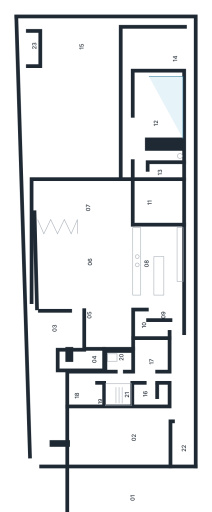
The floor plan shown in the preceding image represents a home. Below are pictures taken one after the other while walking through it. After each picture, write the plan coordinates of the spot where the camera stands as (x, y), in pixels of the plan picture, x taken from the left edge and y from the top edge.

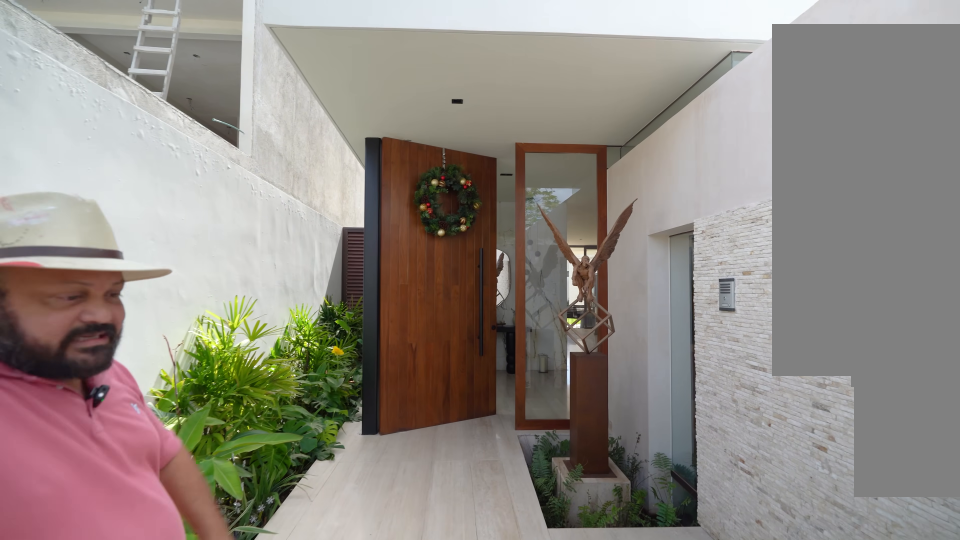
(54, 392)
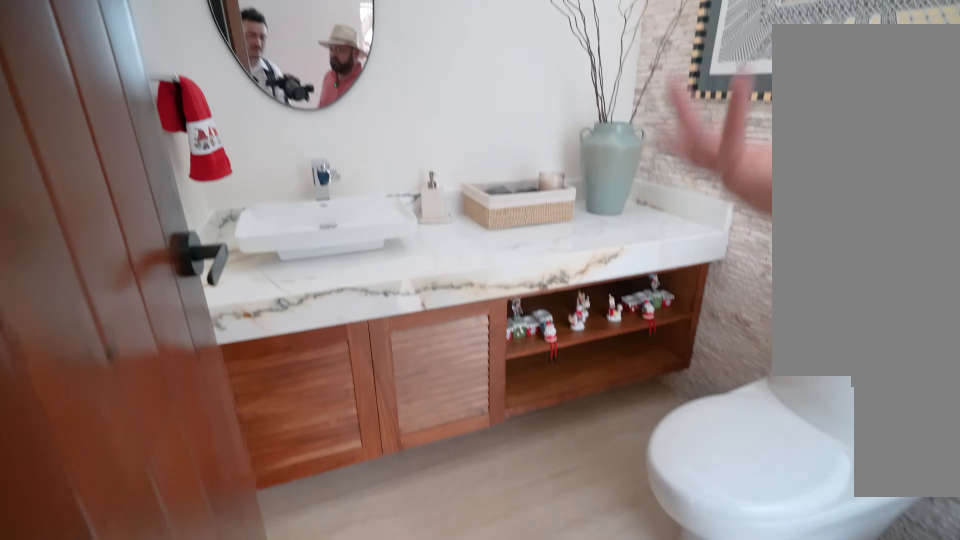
(78, 355)
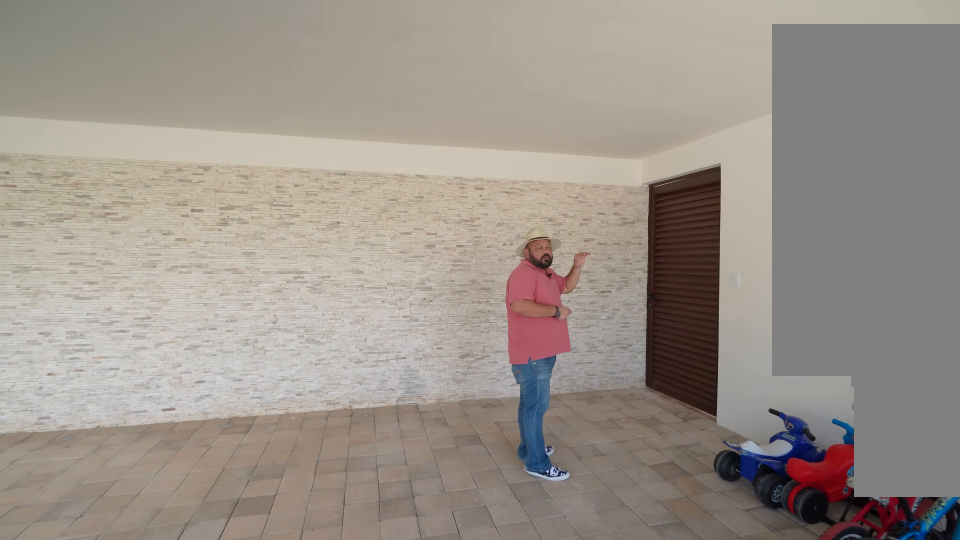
(131, 453)
